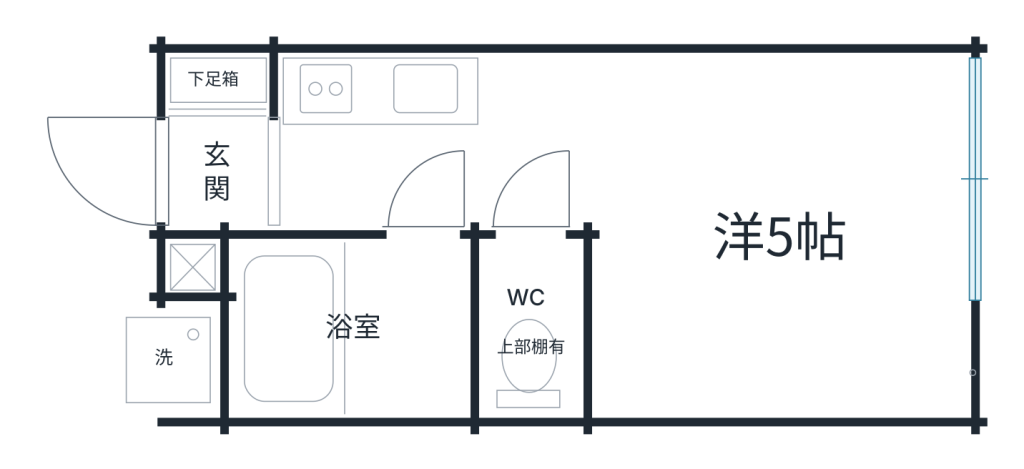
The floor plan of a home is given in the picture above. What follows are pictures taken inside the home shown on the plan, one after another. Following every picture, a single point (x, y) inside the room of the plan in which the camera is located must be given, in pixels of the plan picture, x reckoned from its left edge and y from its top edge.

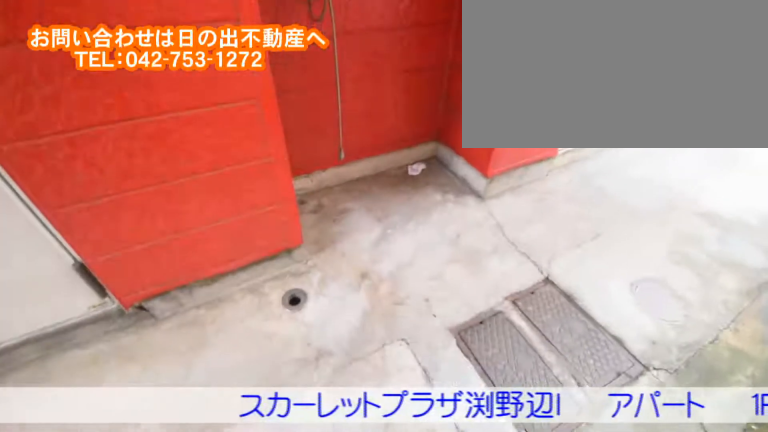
(128, 370)
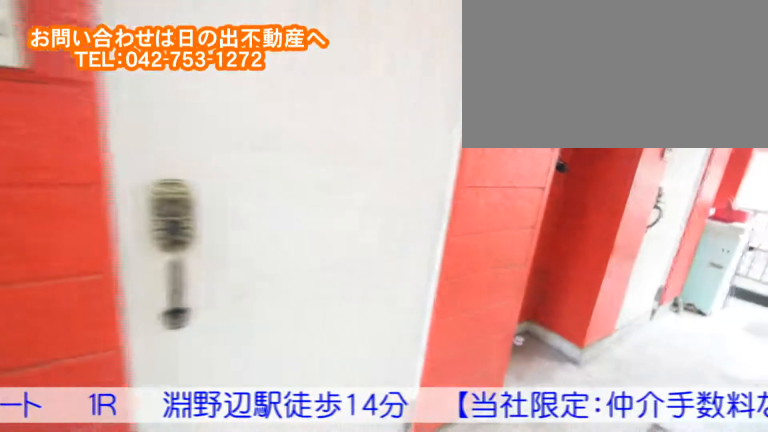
(128, 371)
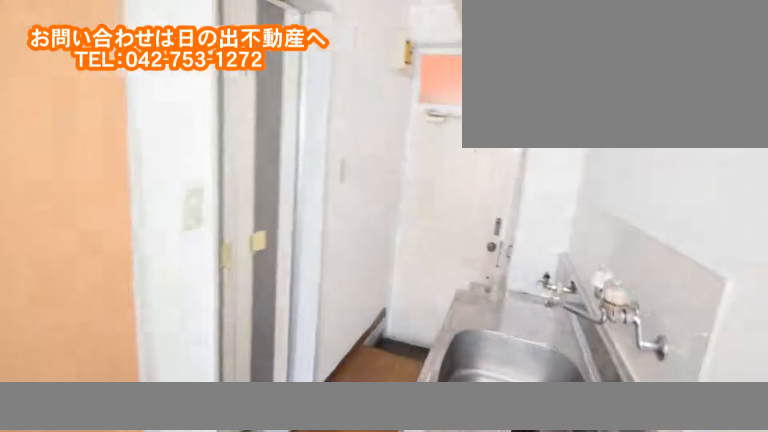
(374, 174)
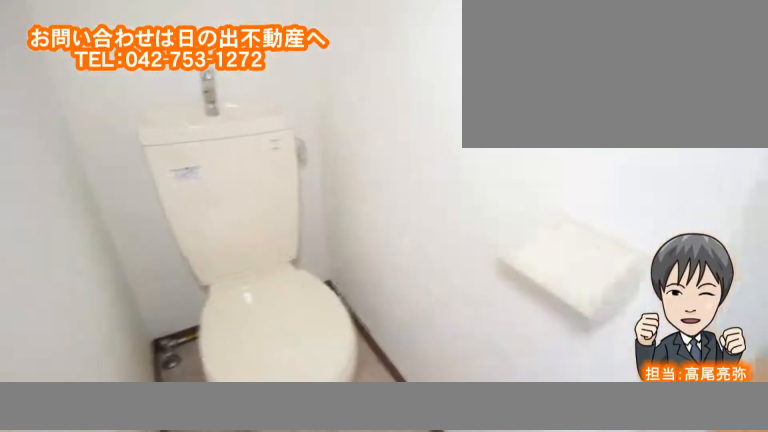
(531, 327)
